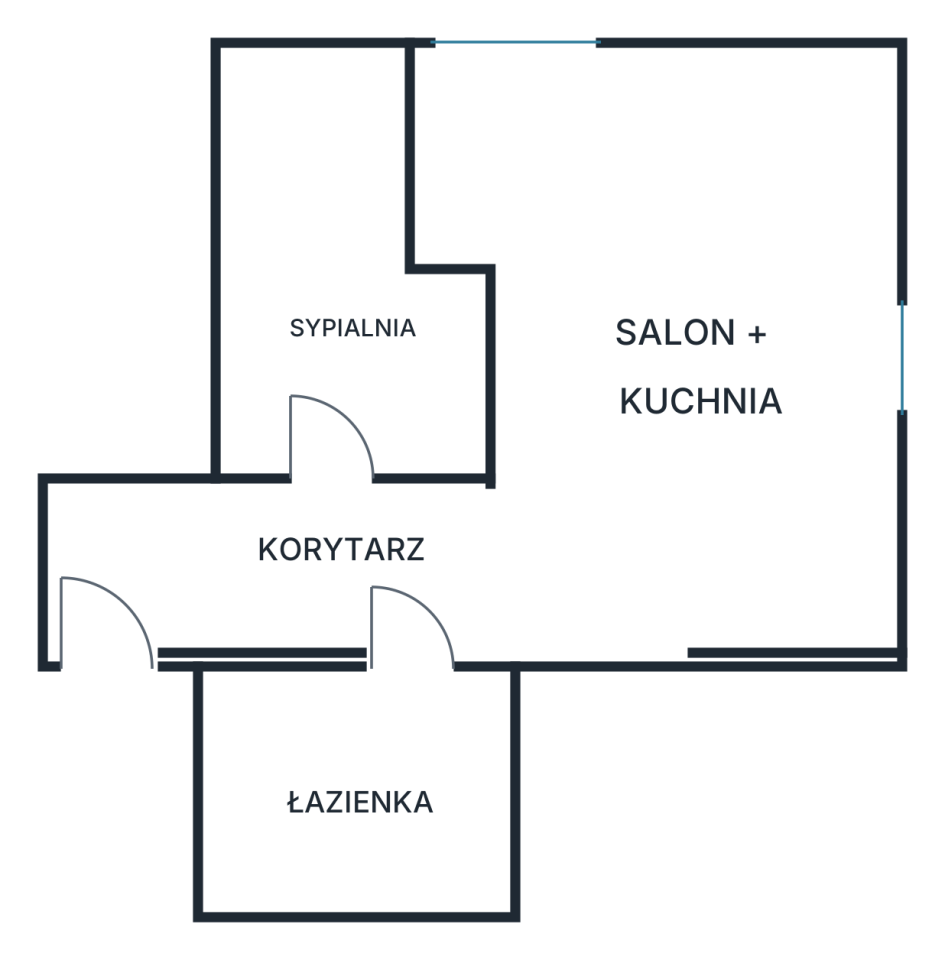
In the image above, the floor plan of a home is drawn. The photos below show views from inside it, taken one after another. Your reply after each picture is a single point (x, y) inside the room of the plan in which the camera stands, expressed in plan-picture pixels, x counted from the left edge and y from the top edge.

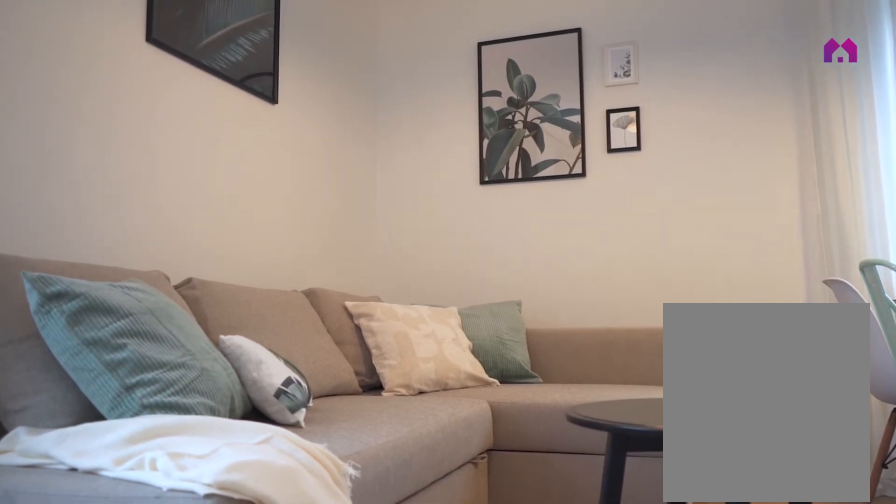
(659, 353)
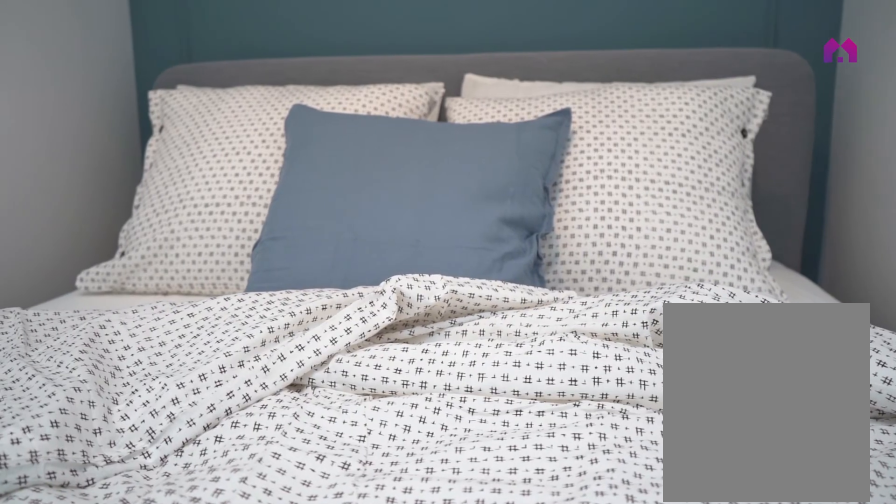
(336, 261)
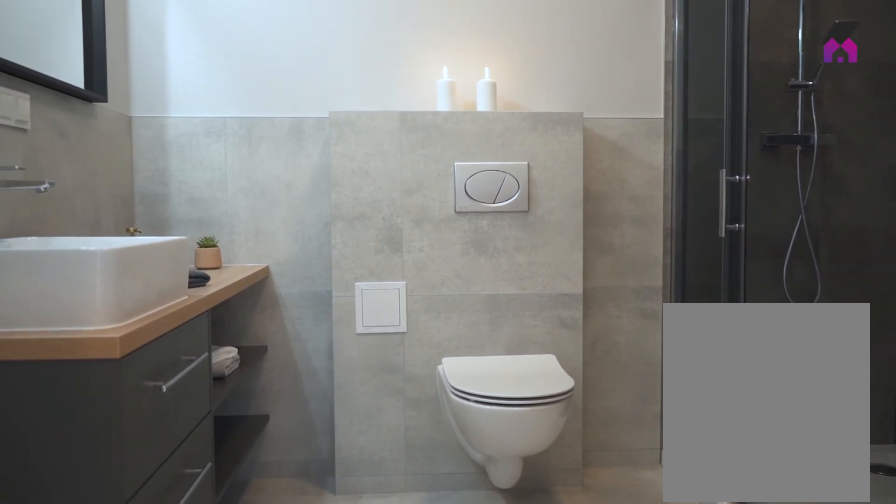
(356, 793)
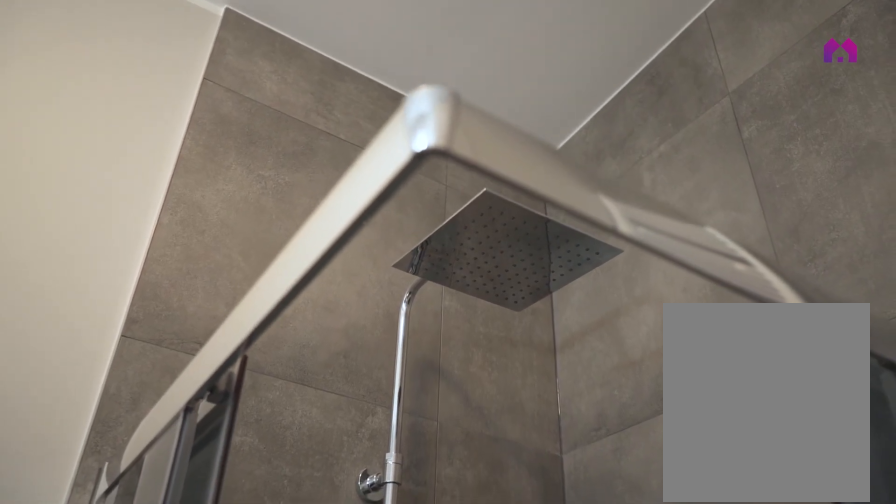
(357, 793)
